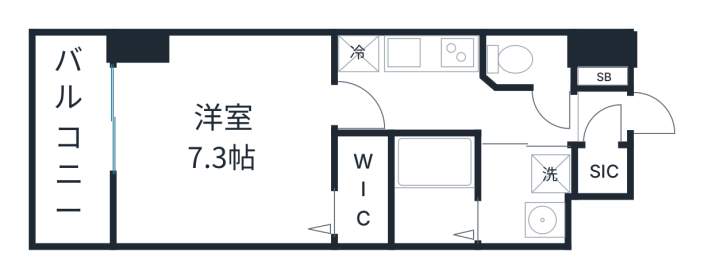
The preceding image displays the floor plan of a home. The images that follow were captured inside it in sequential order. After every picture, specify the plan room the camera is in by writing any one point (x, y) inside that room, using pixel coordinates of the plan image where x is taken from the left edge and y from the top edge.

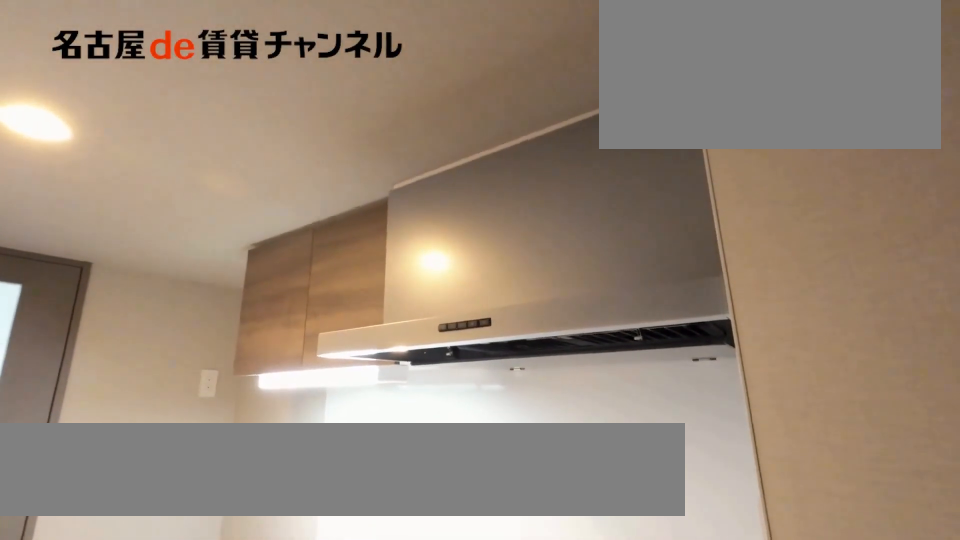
(408, 53)
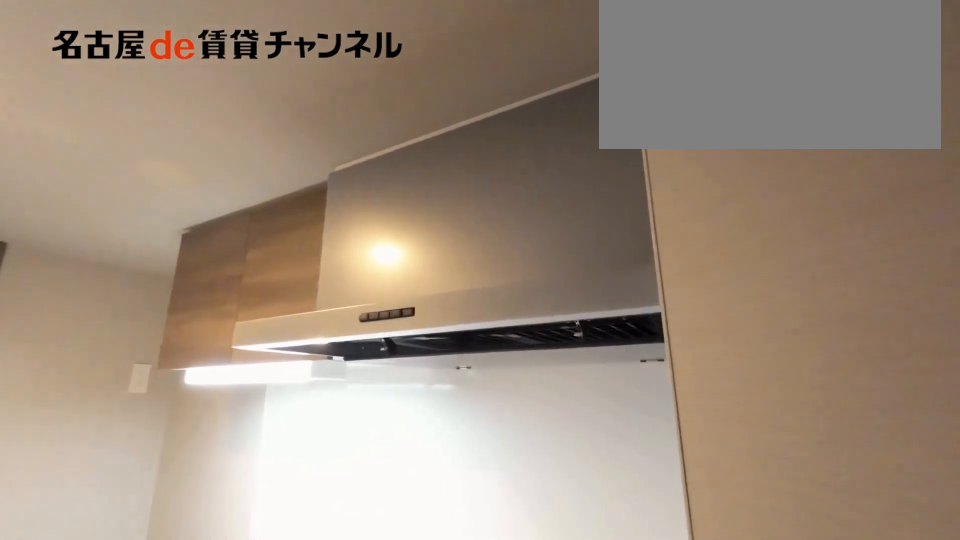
(408, 53)
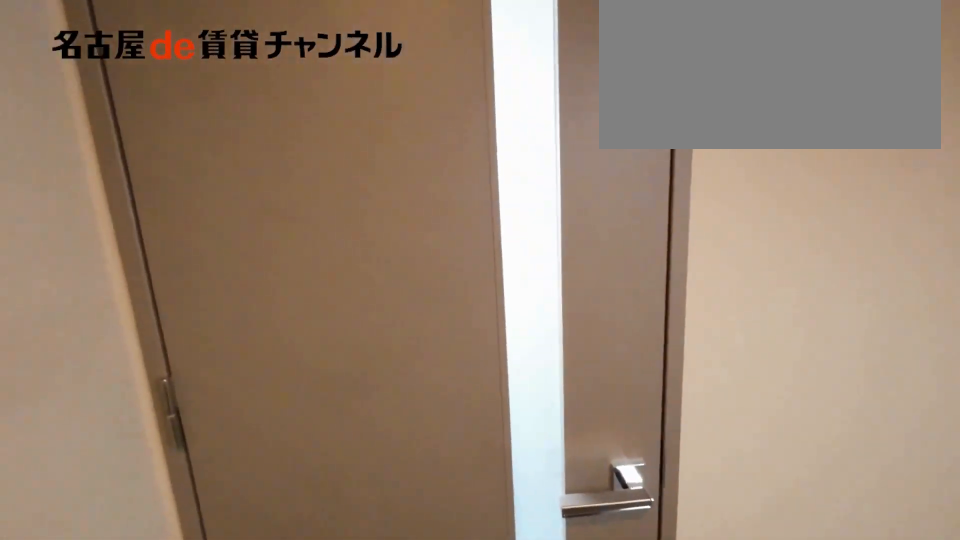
(451, 106)
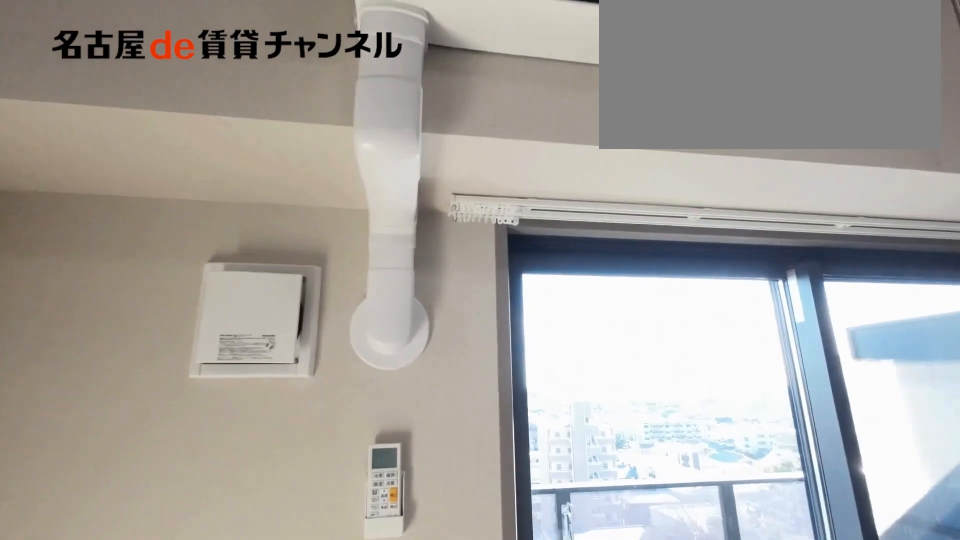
(226, 142)
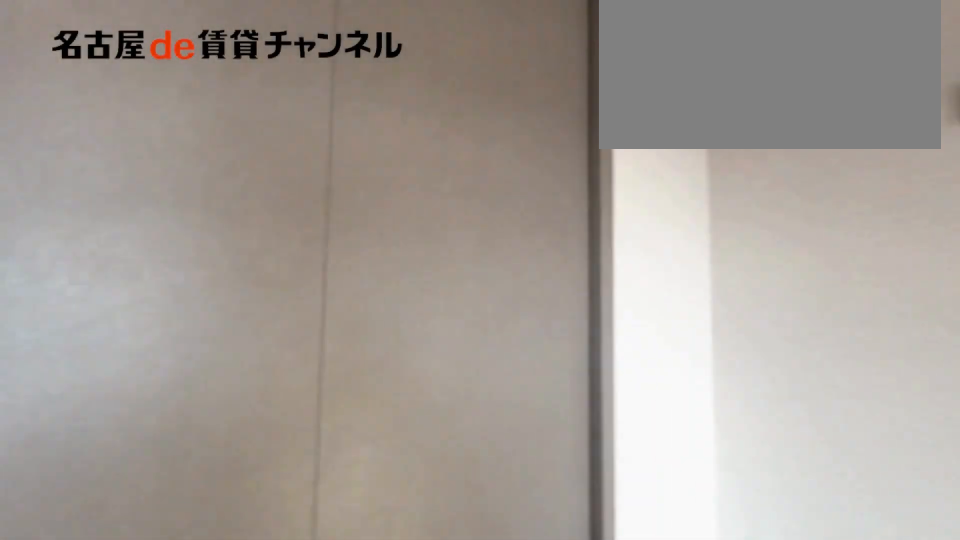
(226, 142)
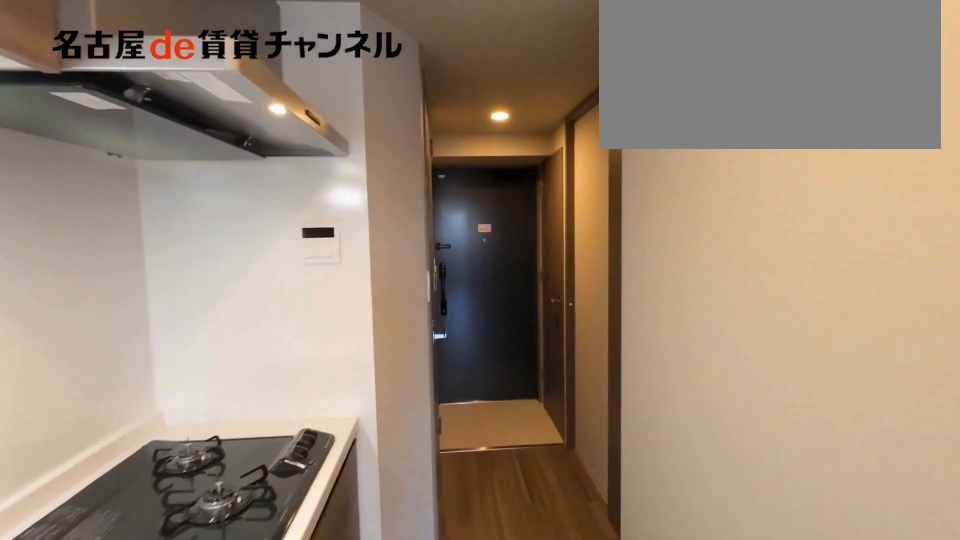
(453, 106)
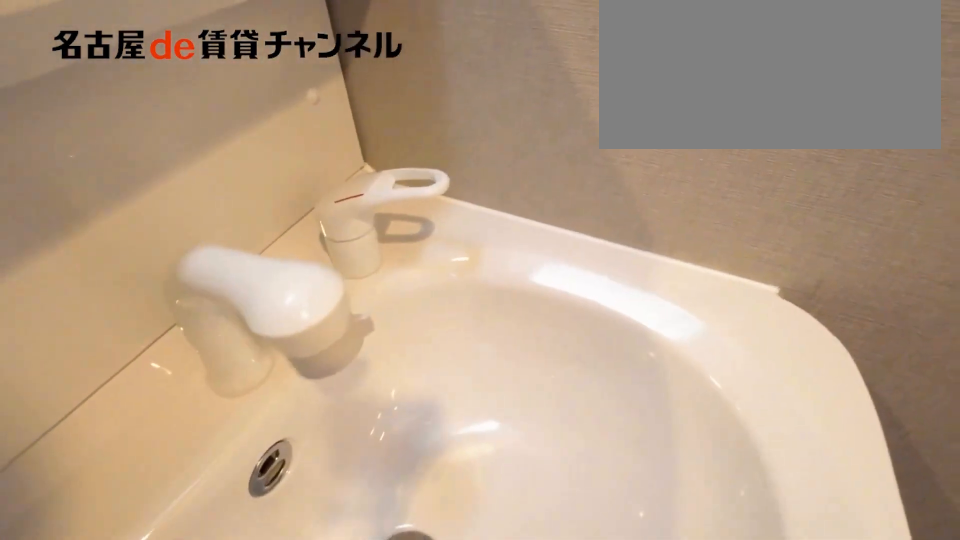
(526, 197)
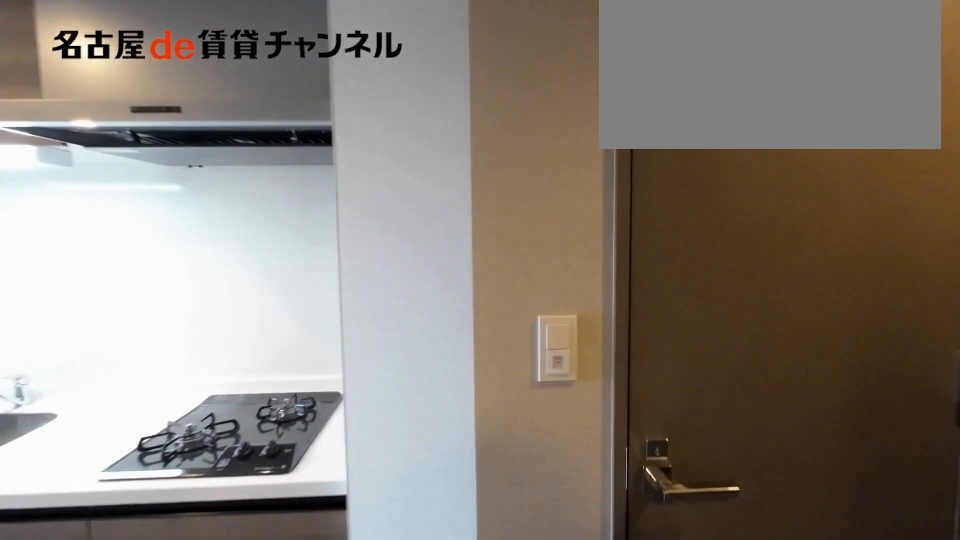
(452, 106)
